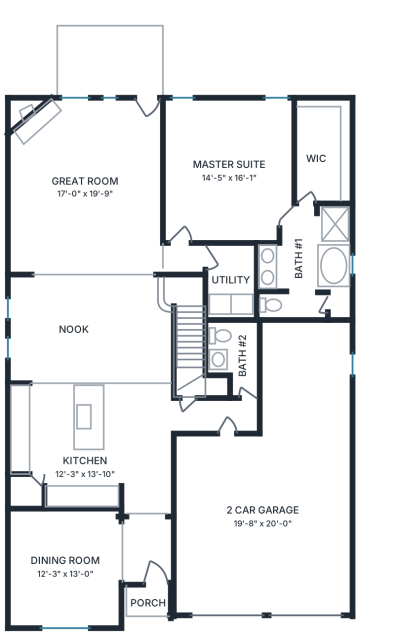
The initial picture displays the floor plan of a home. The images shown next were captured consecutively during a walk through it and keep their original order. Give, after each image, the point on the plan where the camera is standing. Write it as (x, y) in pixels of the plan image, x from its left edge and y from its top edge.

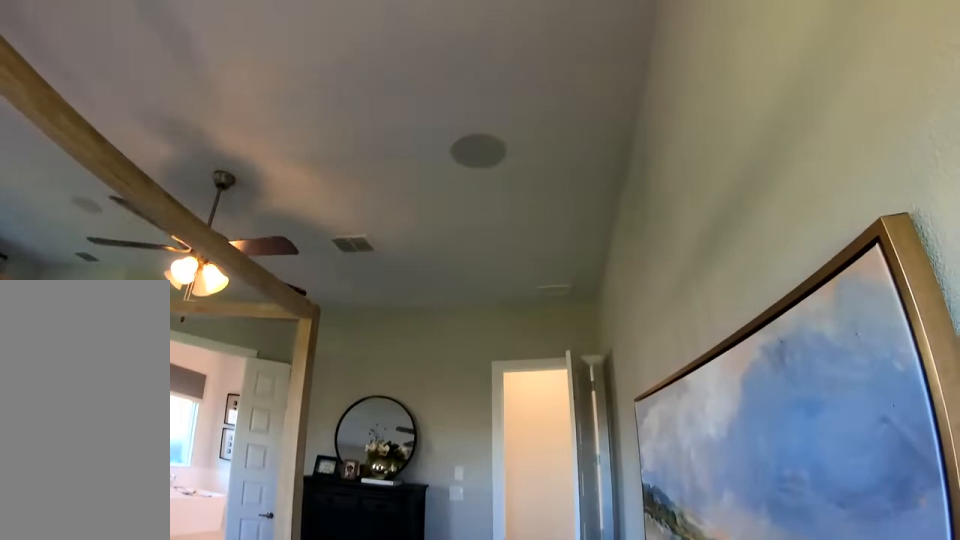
(180, 136)
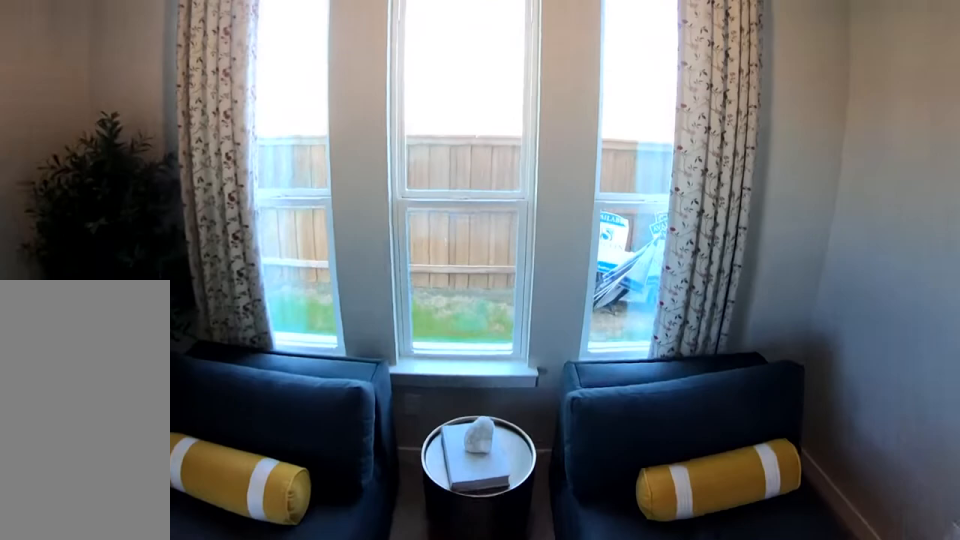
(258, 192)
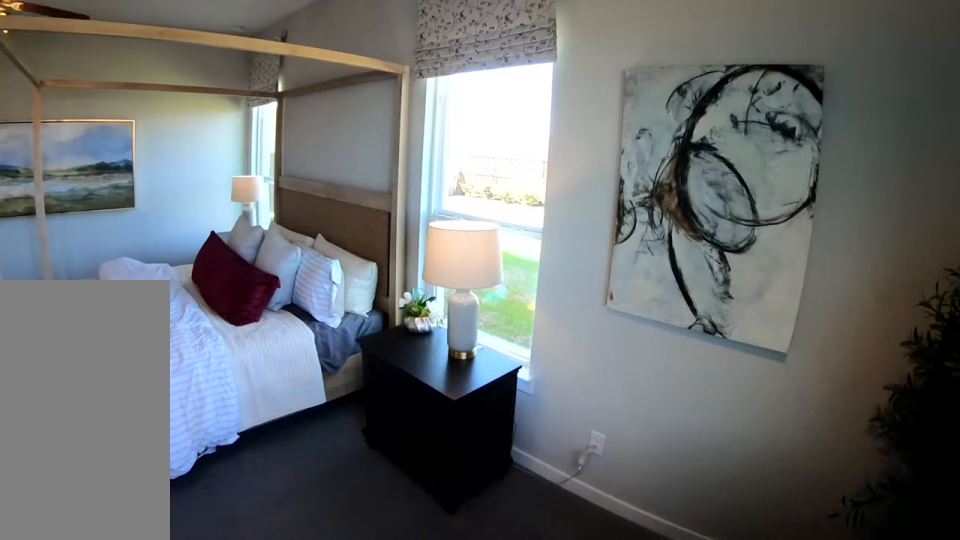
(278, 192)
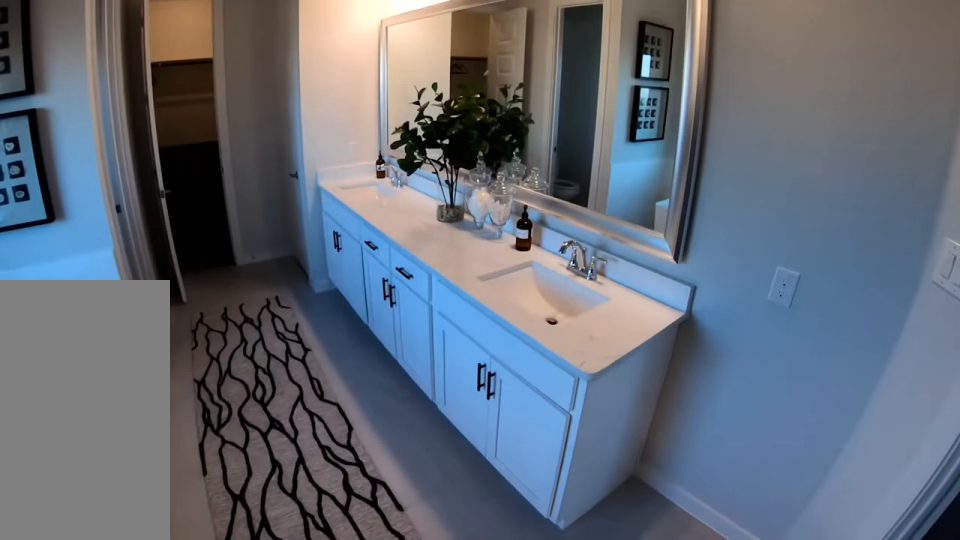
(280, 267)
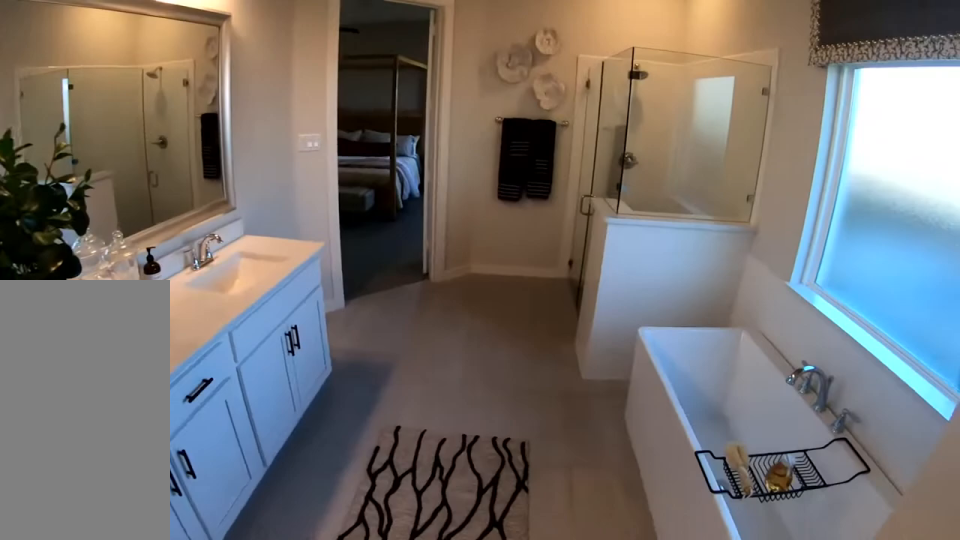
(303, 285)
